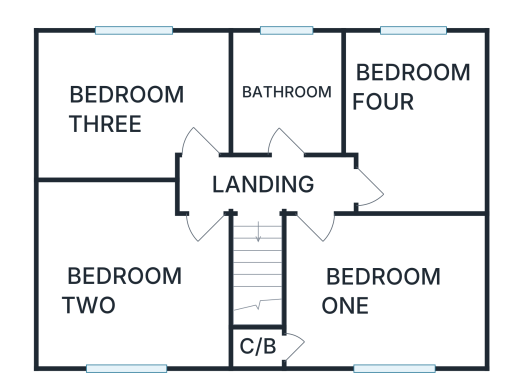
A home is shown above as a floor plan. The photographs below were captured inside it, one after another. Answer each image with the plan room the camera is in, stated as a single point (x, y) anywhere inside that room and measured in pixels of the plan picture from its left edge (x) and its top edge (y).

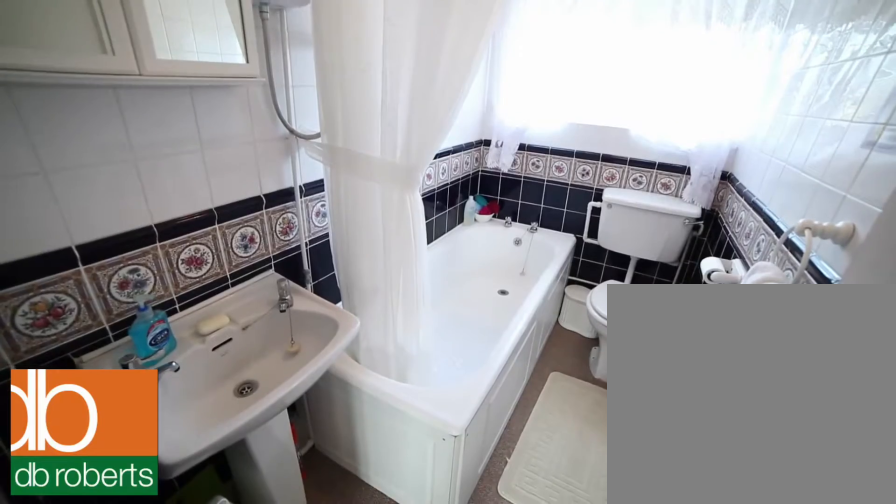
(287, 91)
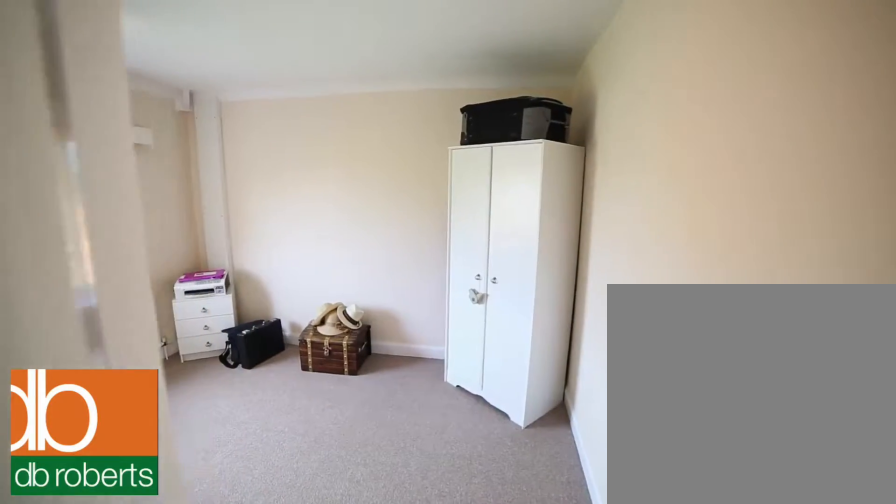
(418, 122)
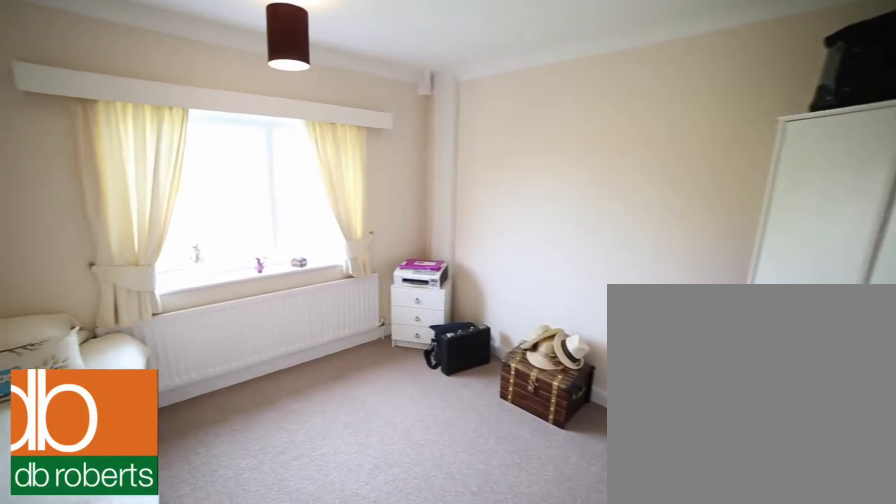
(418, 122)
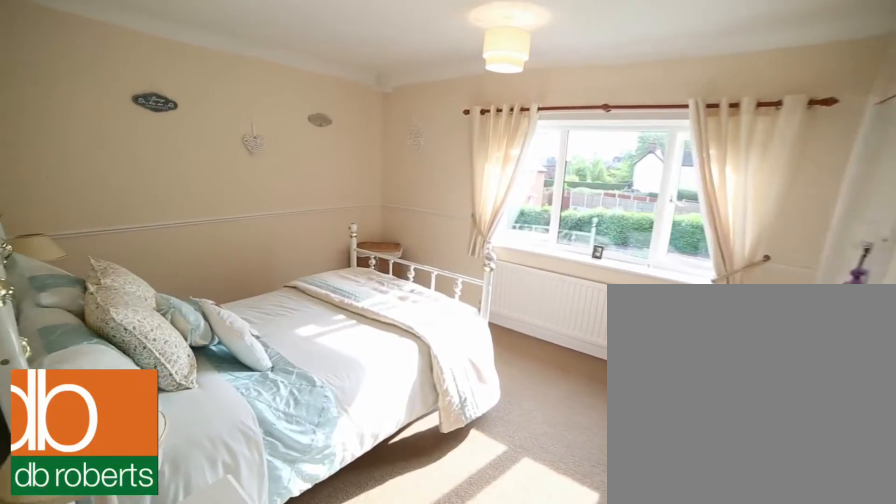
(385, 290)
